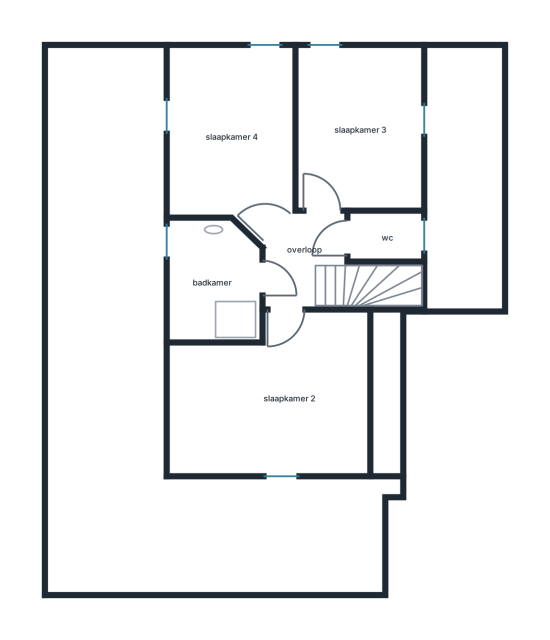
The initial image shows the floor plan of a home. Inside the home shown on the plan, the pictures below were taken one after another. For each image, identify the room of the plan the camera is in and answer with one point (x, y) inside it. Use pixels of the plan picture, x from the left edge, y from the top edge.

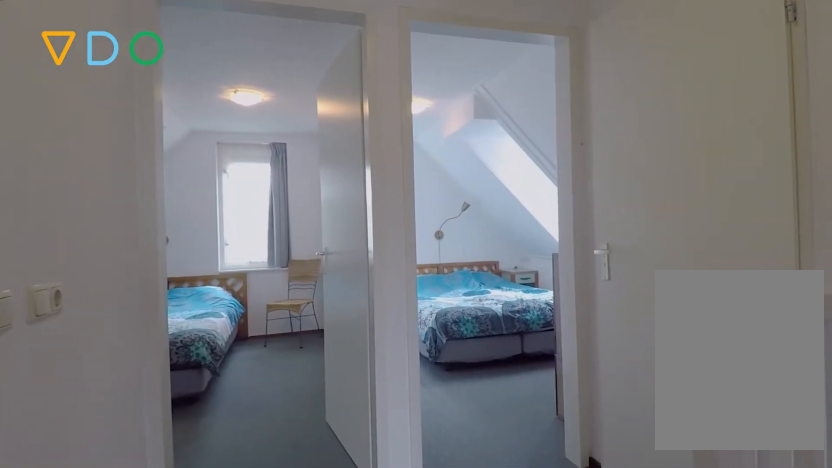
(302, 257)
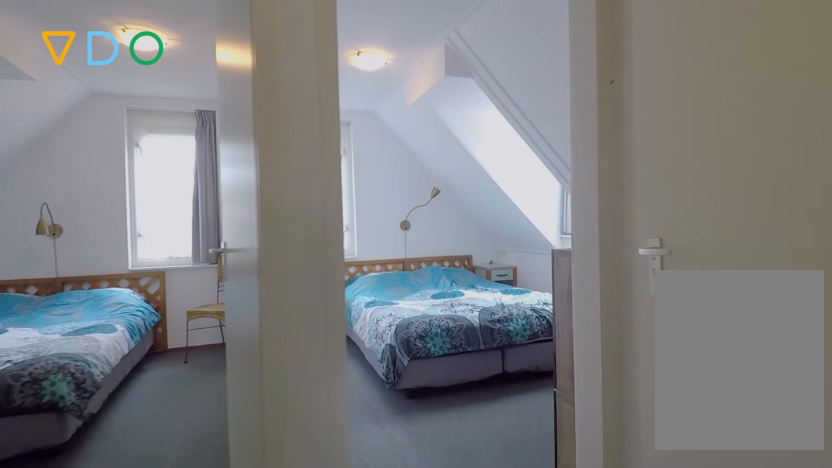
(302, 257)
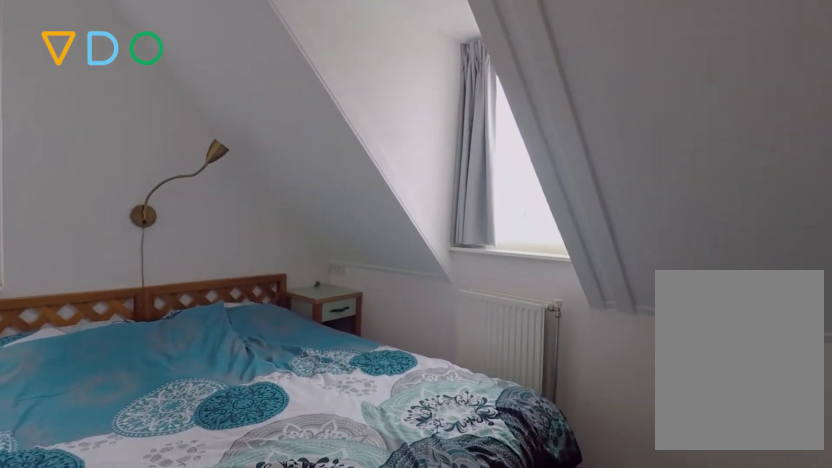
(360, 128)
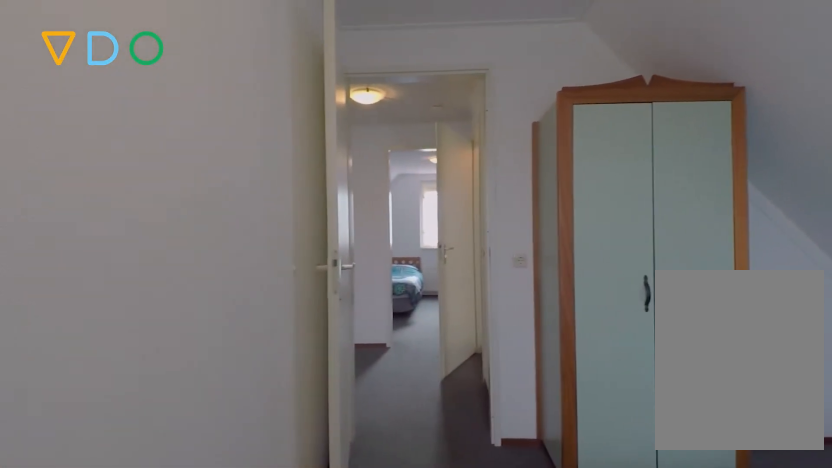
(231, 136)
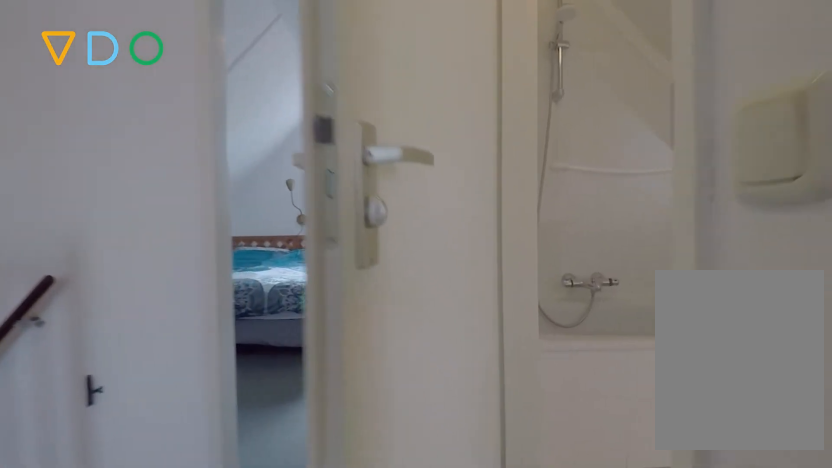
(302, 257)
